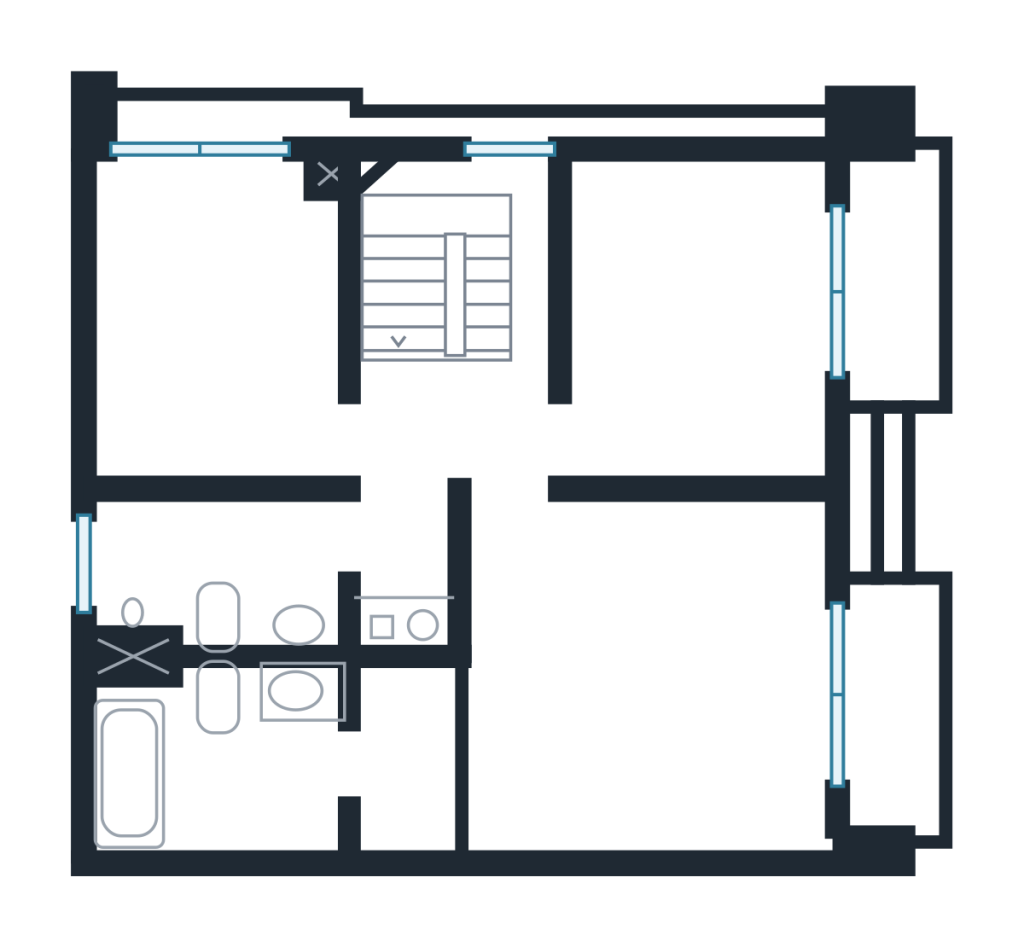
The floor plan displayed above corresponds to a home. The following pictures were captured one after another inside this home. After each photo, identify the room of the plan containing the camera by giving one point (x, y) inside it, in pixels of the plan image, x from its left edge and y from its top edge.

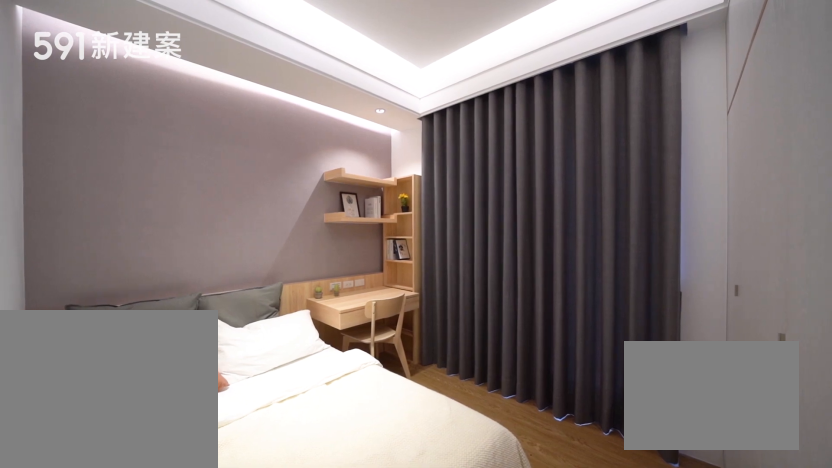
(700, 316)
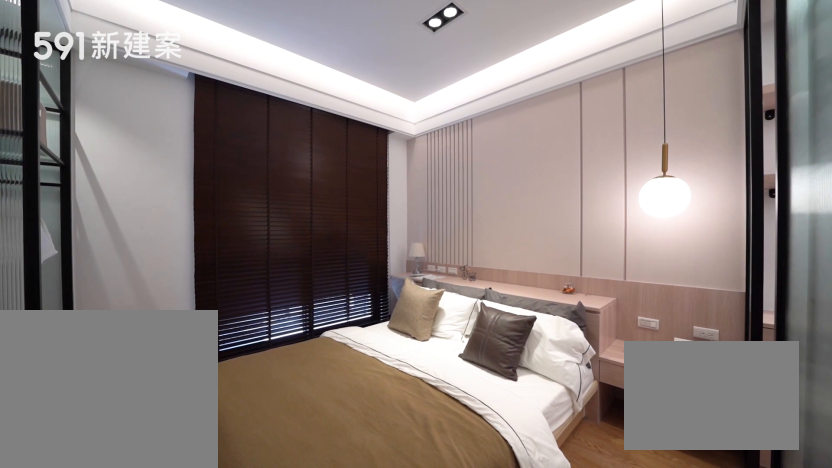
(609, 689)
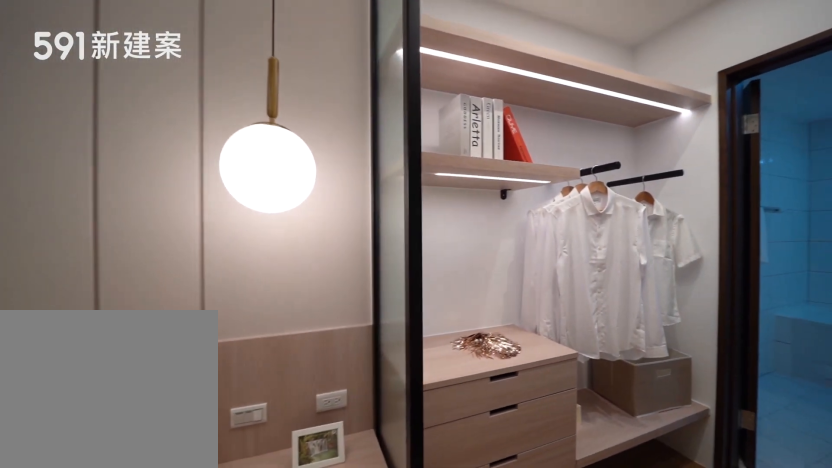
(609, 689)
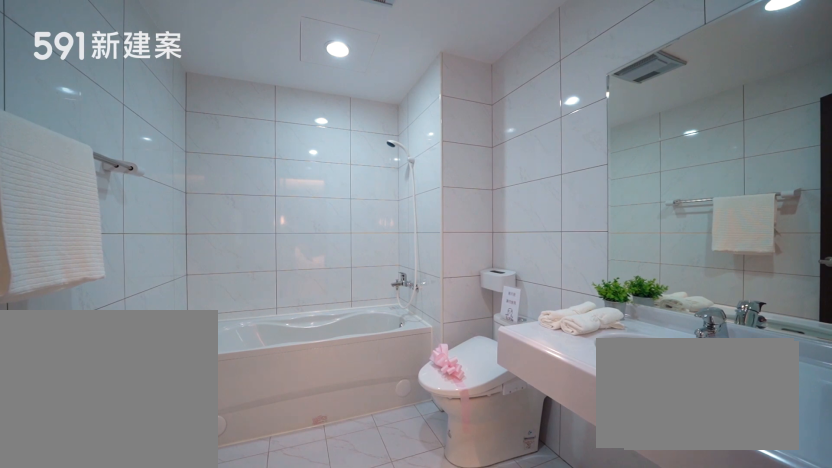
(212, 762)
